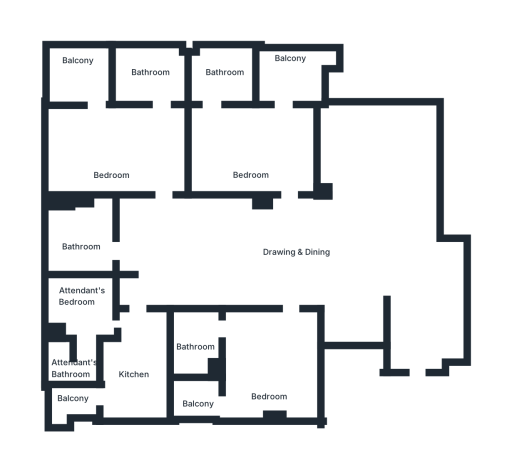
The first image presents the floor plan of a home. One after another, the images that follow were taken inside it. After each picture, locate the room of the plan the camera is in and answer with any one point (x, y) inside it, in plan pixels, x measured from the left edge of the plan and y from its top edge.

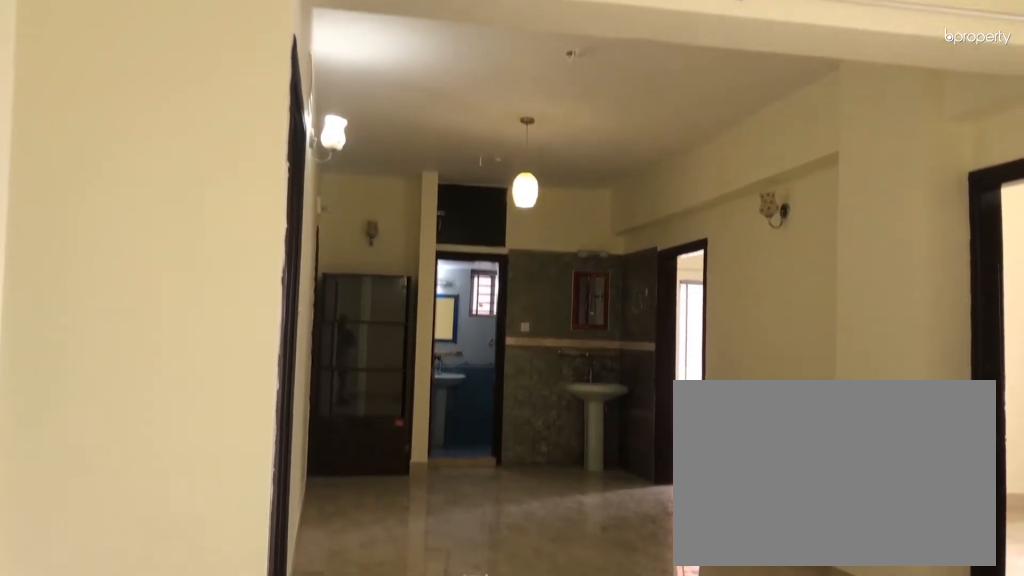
(322, 260)
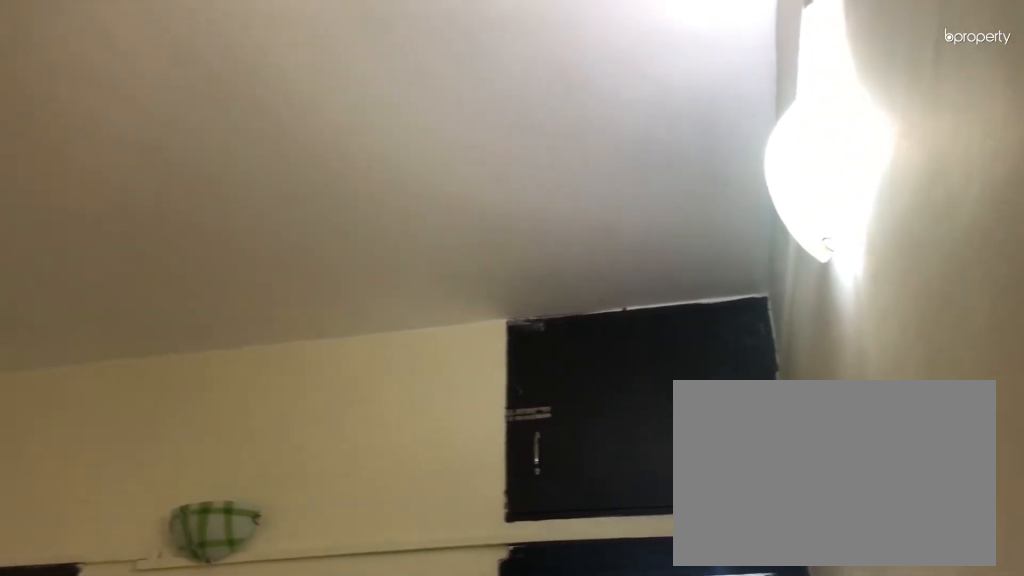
(266, 358)
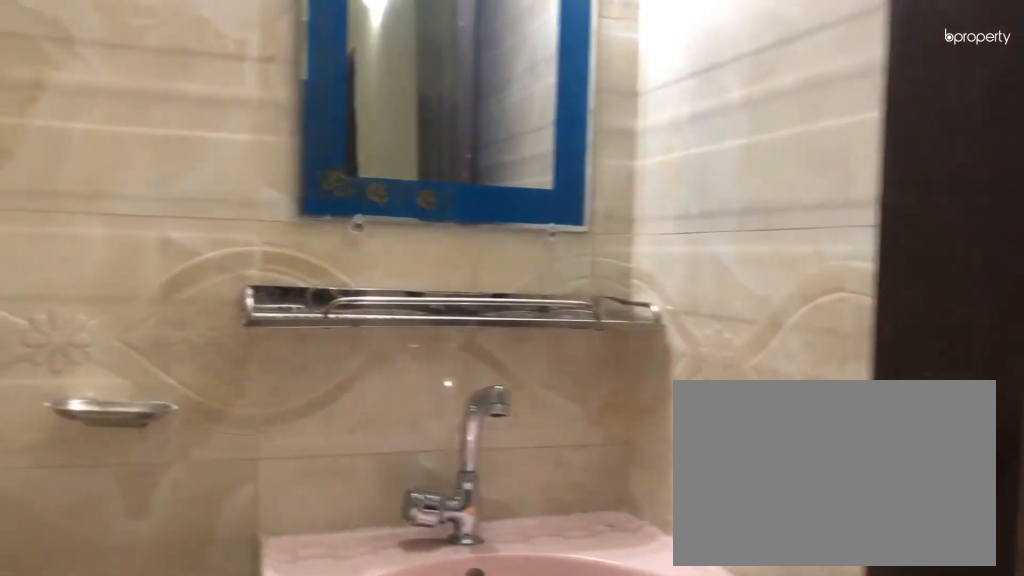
(195, 349)
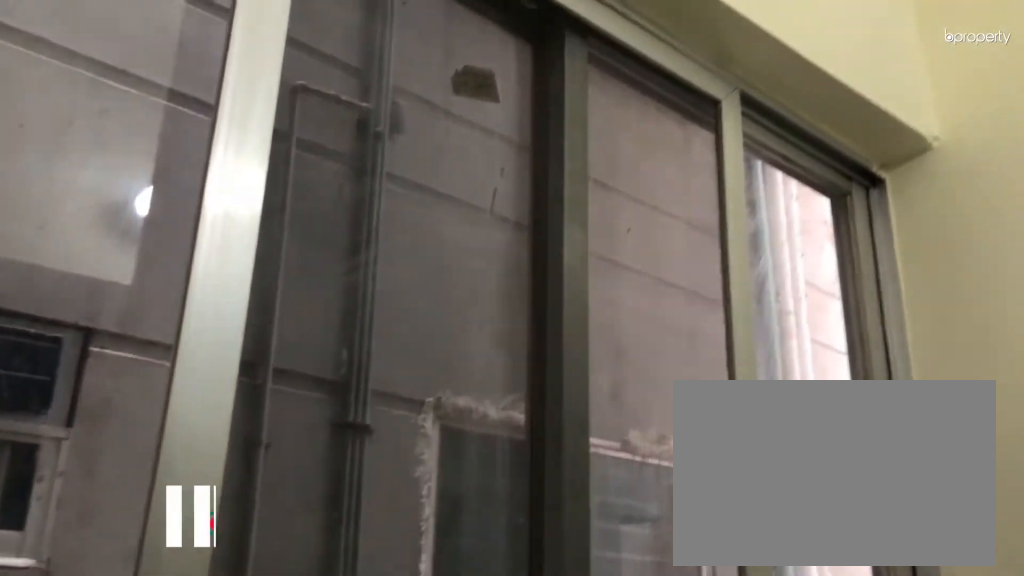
(198, 403)
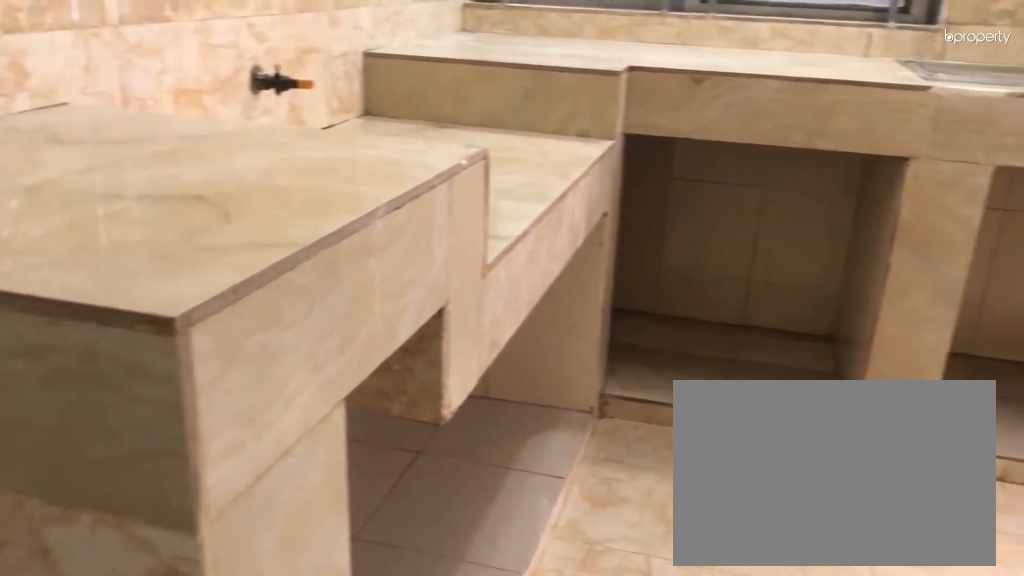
(138, 370)
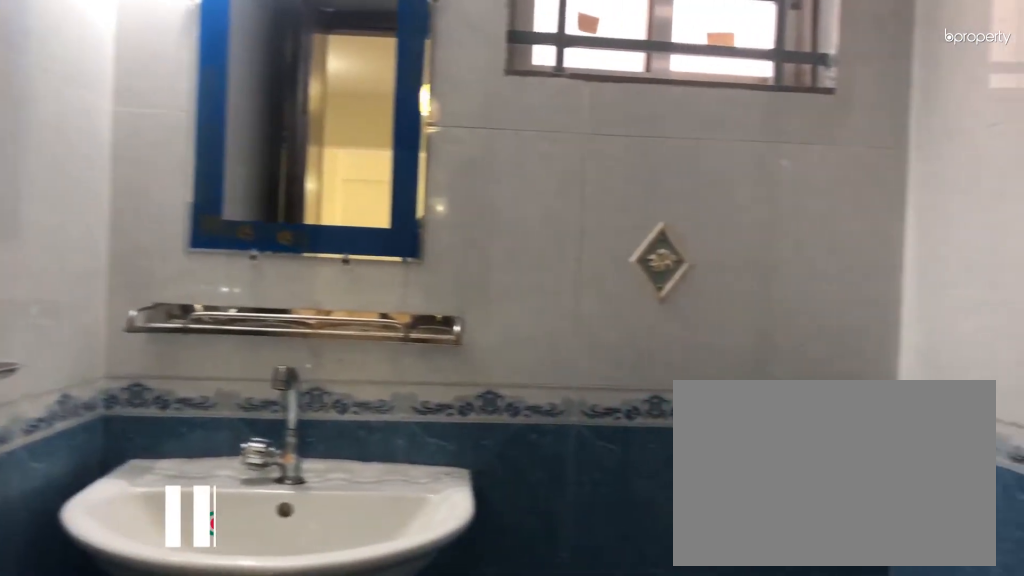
(81, 239)
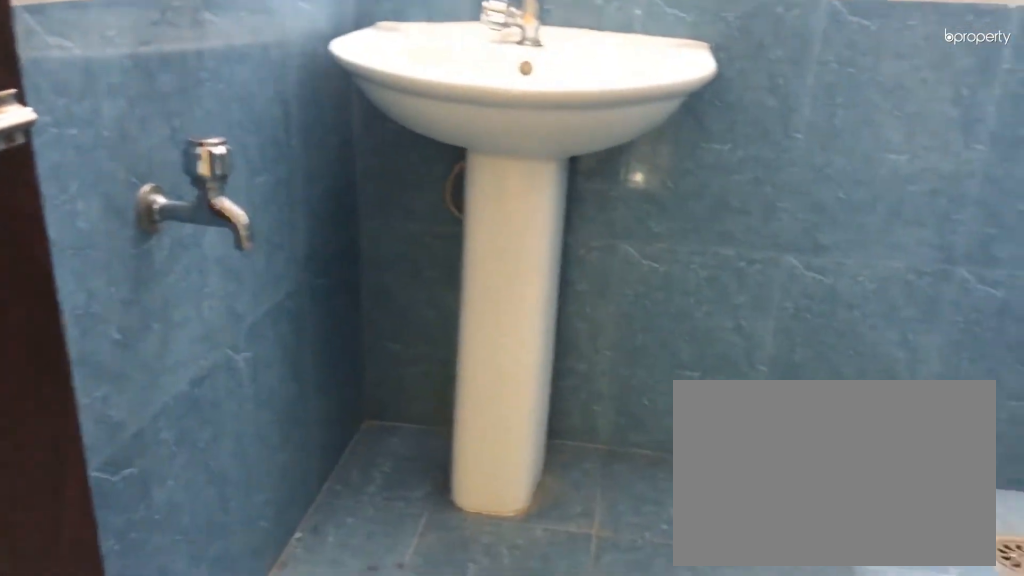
(81, 239)
